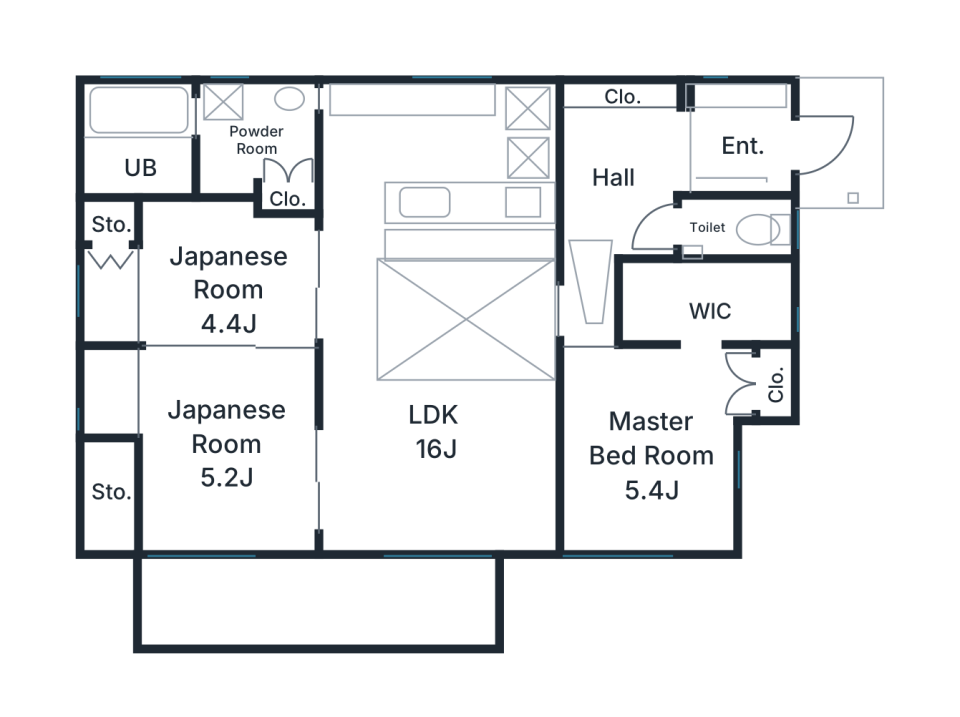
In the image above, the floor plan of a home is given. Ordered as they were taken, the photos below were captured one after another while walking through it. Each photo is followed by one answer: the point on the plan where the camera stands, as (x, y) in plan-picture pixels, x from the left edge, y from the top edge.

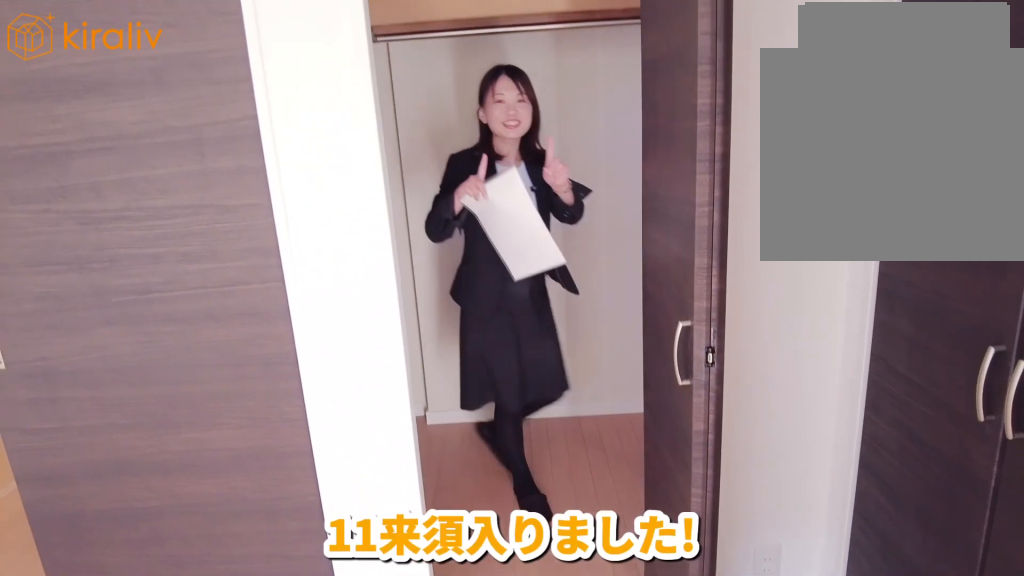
(681, 411)
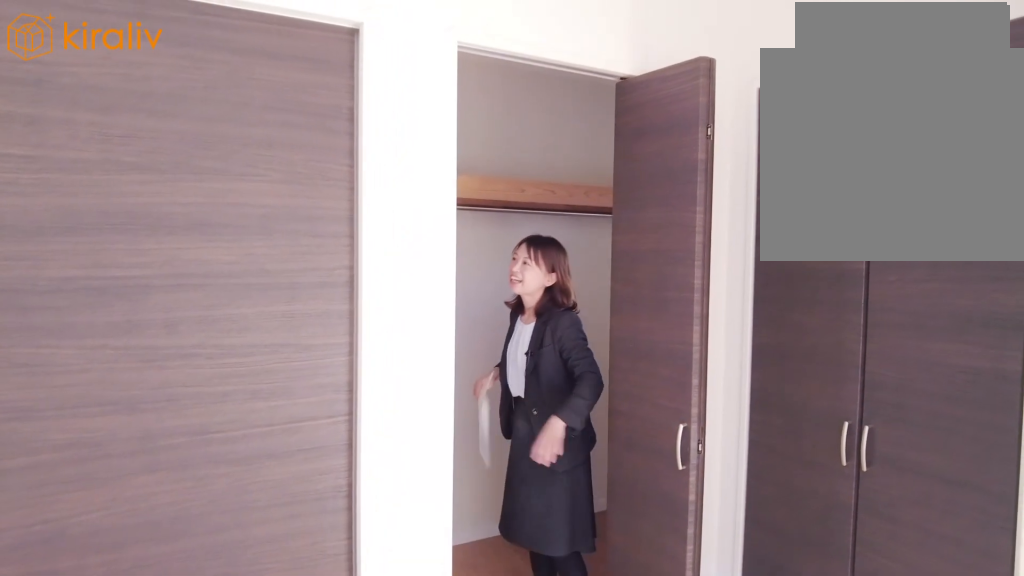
(675, 413)
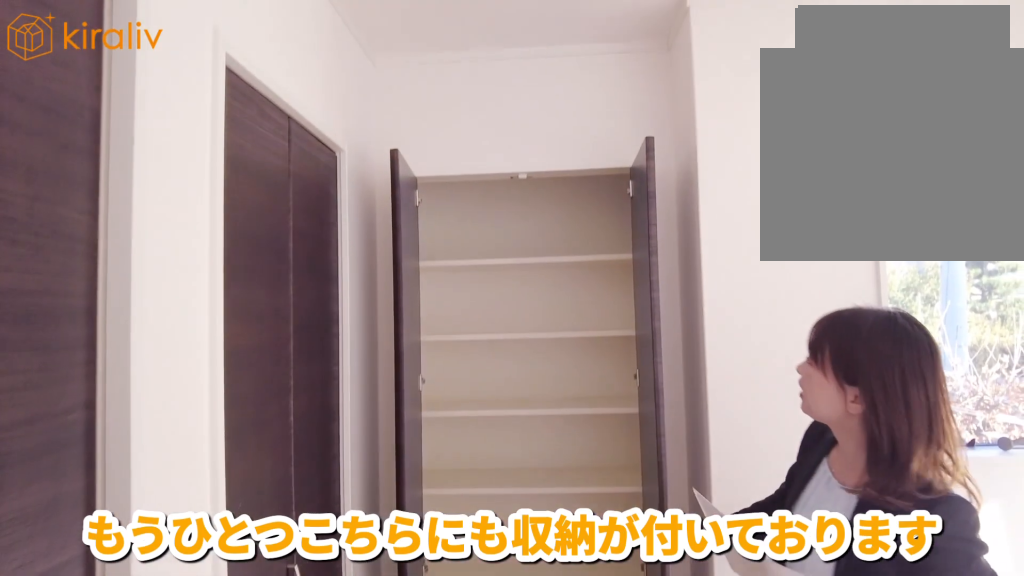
(652, 415)
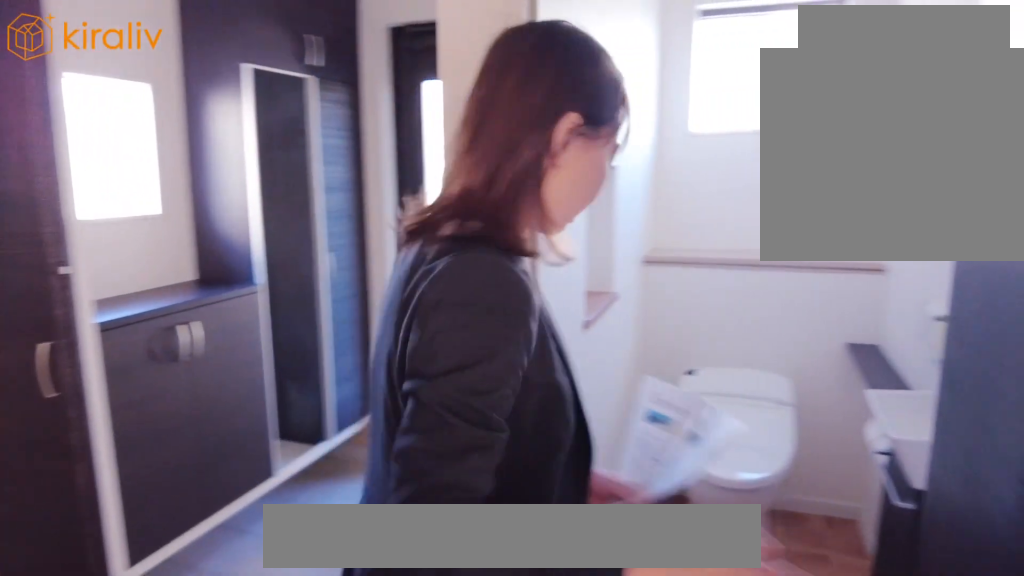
(698, 239)
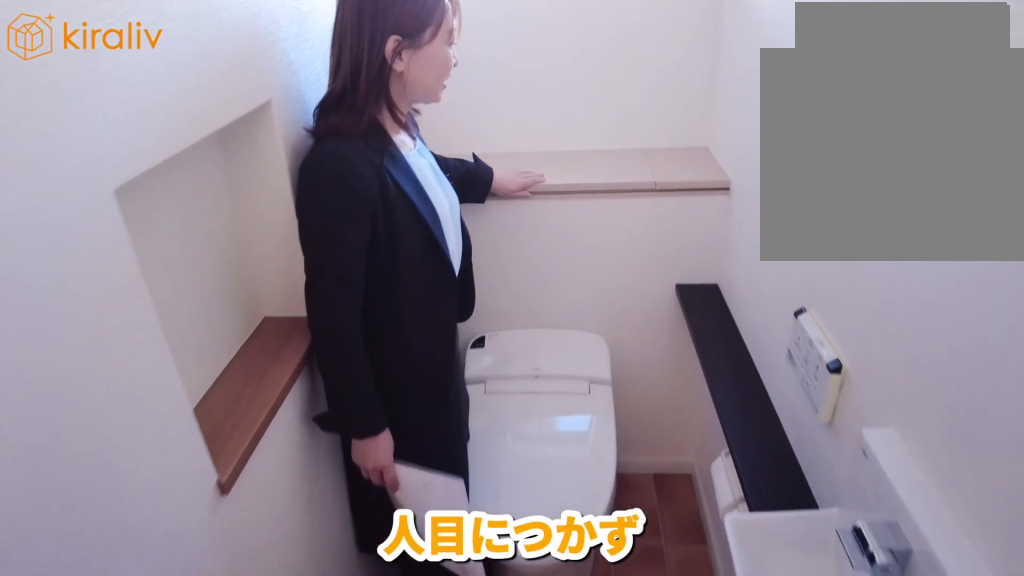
(673, 243)
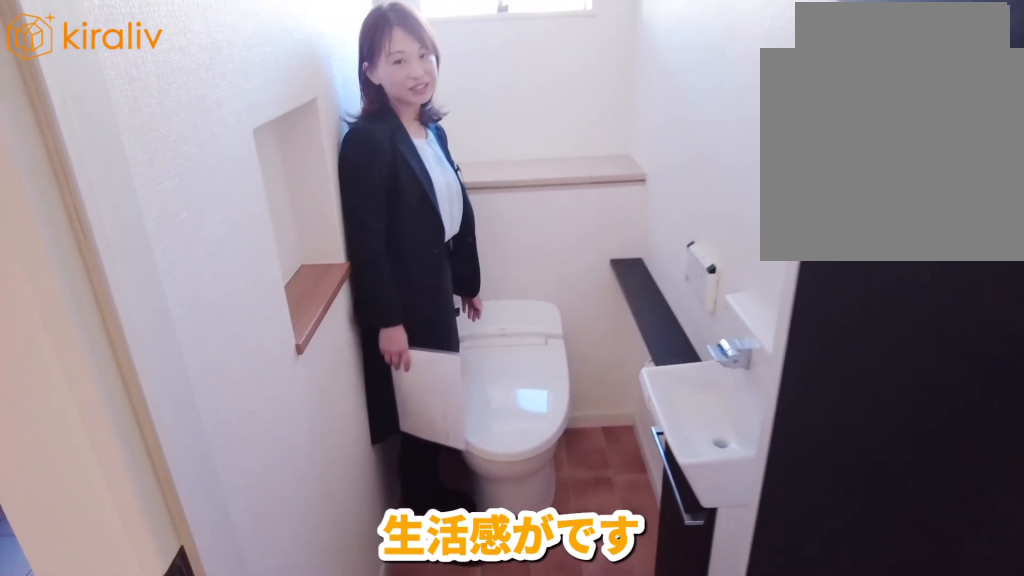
(669, 241)
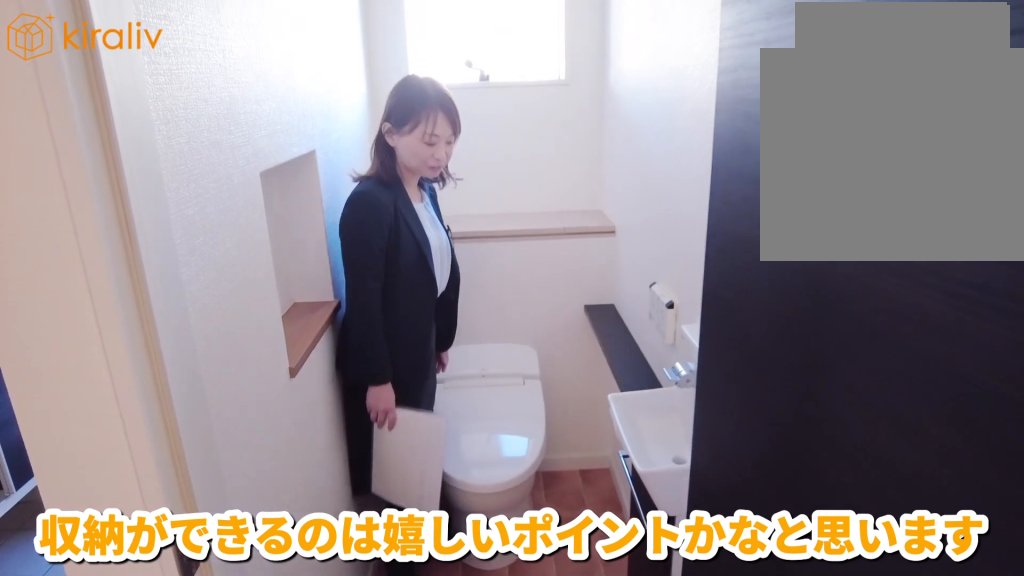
(666, 241)
